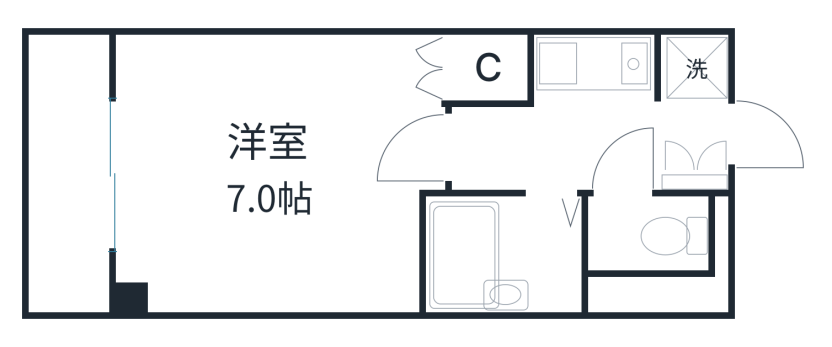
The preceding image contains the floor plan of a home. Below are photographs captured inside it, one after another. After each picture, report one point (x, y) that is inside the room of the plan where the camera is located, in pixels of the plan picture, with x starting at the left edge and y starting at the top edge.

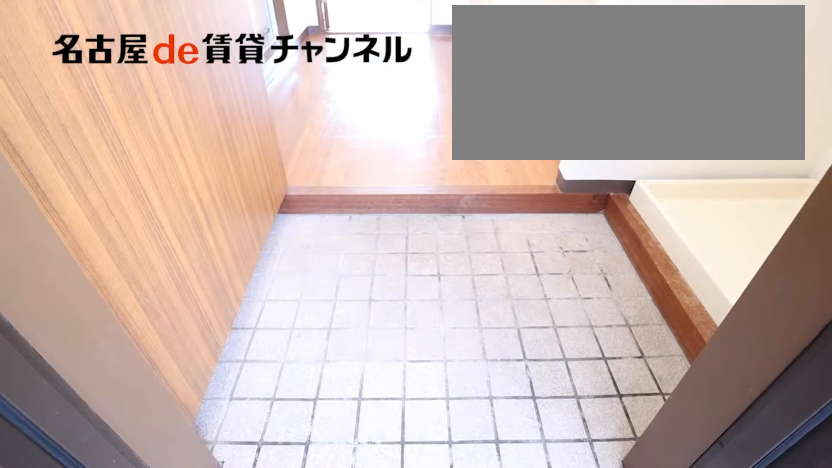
(695, 111)
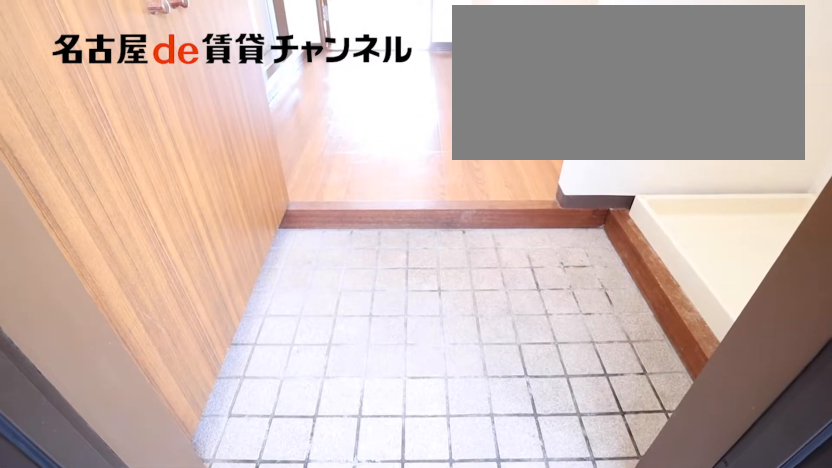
(695, 111)
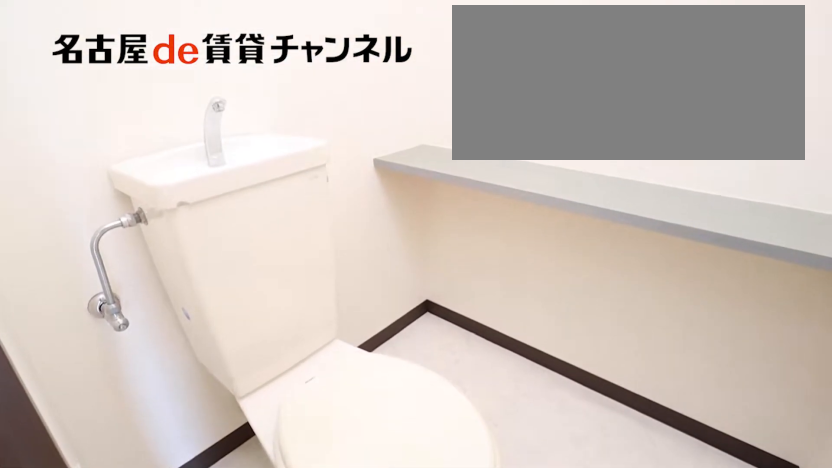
(647, 236)
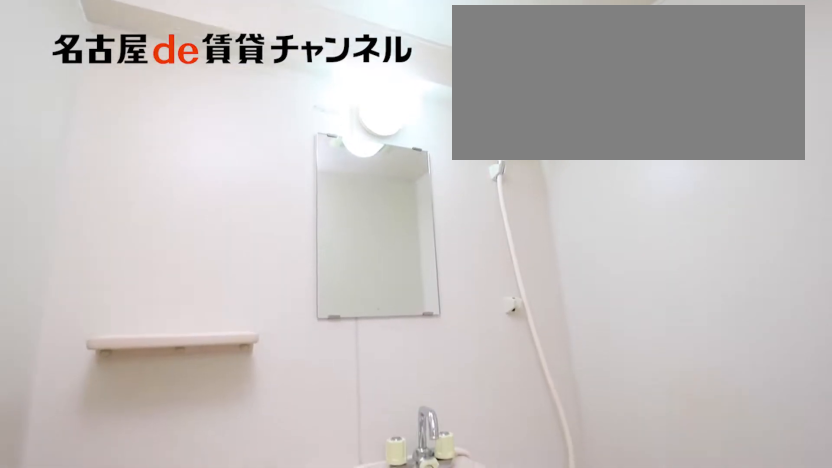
(513, 255)
